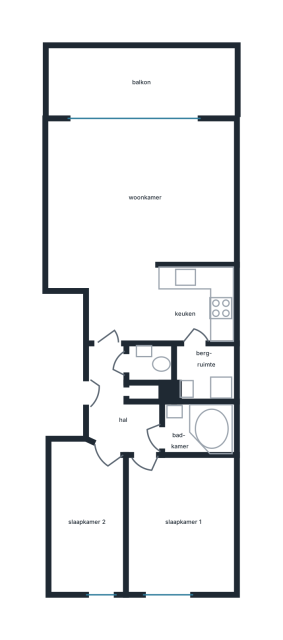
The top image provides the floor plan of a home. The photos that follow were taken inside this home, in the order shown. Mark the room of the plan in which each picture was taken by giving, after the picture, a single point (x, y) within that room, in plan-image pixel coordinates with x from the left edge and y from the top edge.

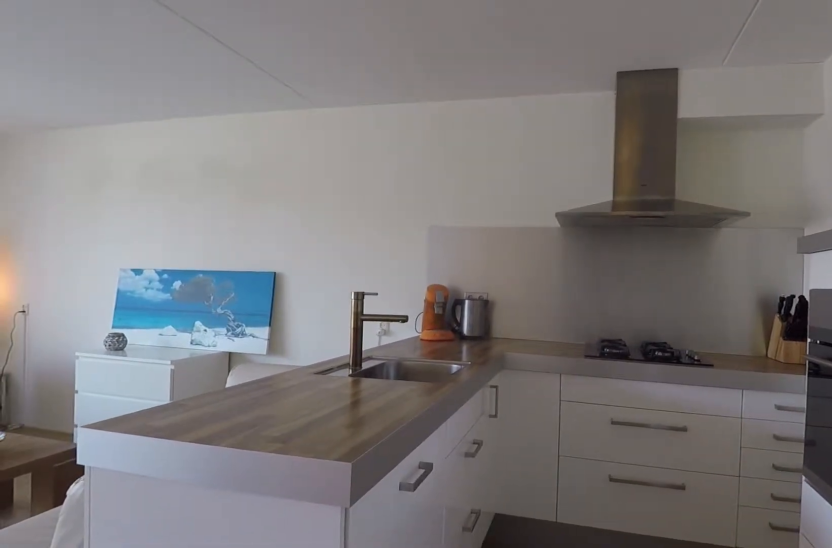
(152, 301)
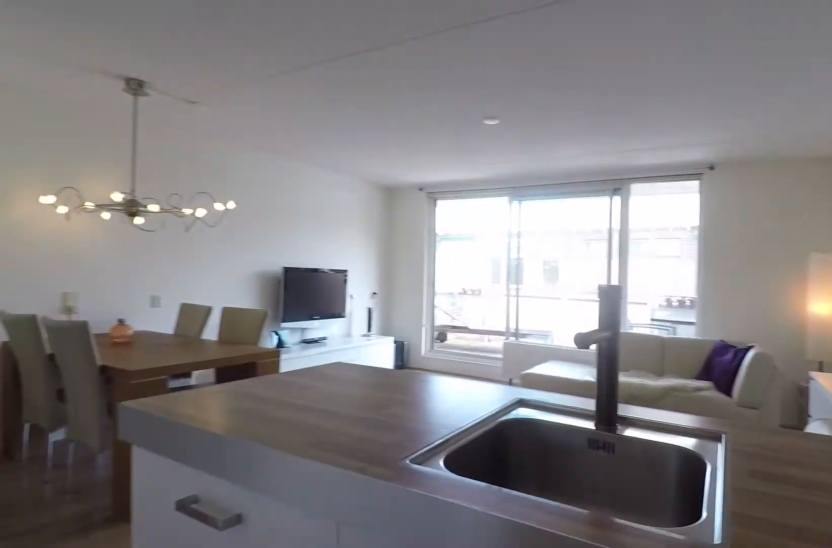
(152, 301)
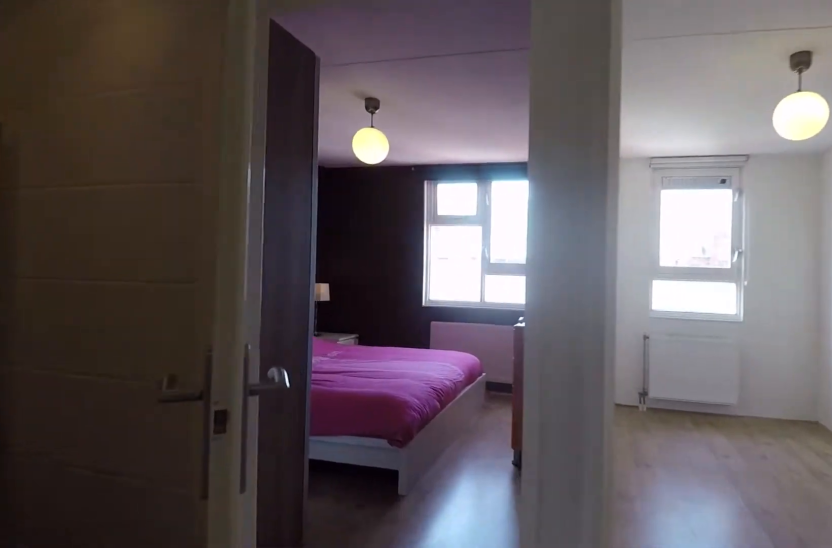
(120, 407)
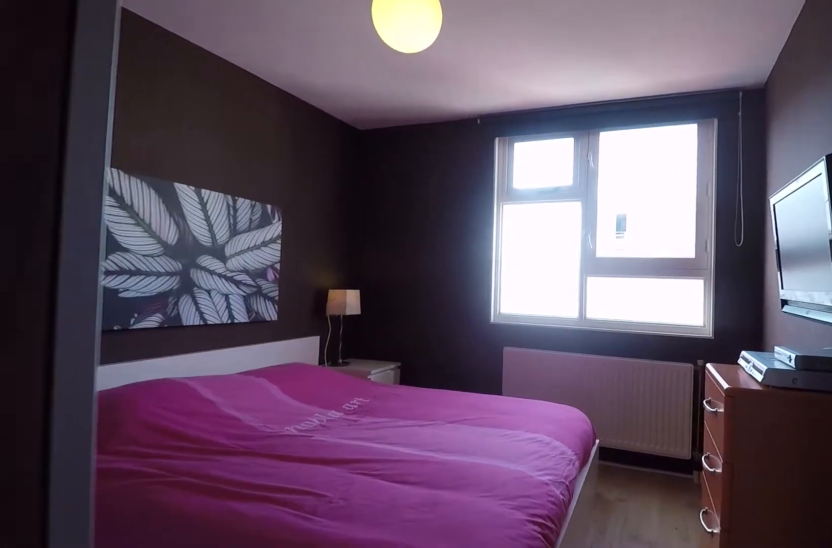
(179, 524)
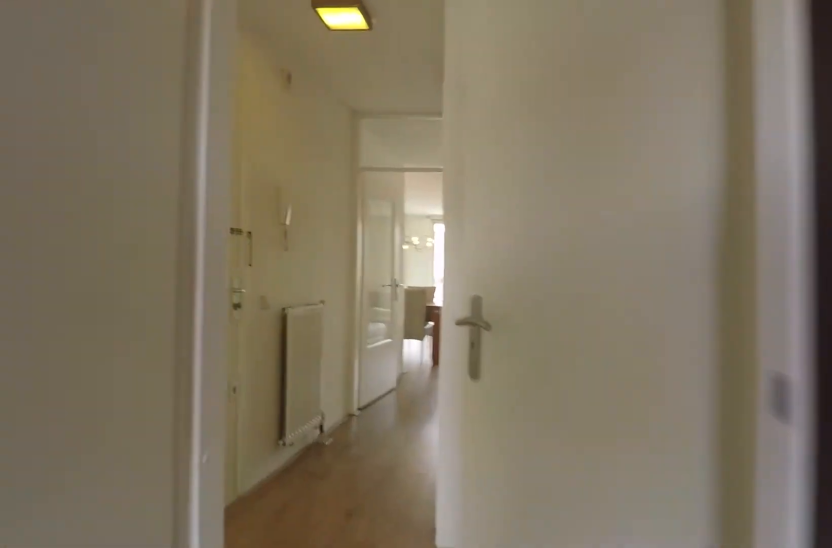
(179, 524)
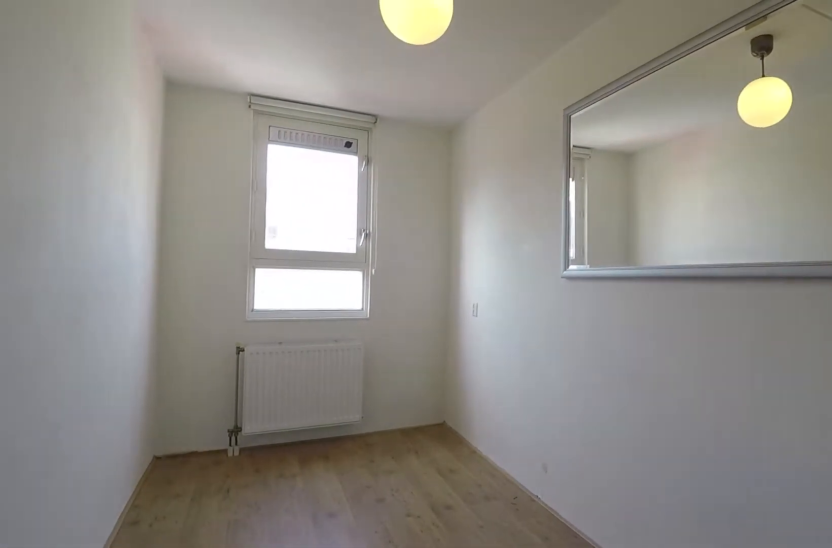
(88, 518)
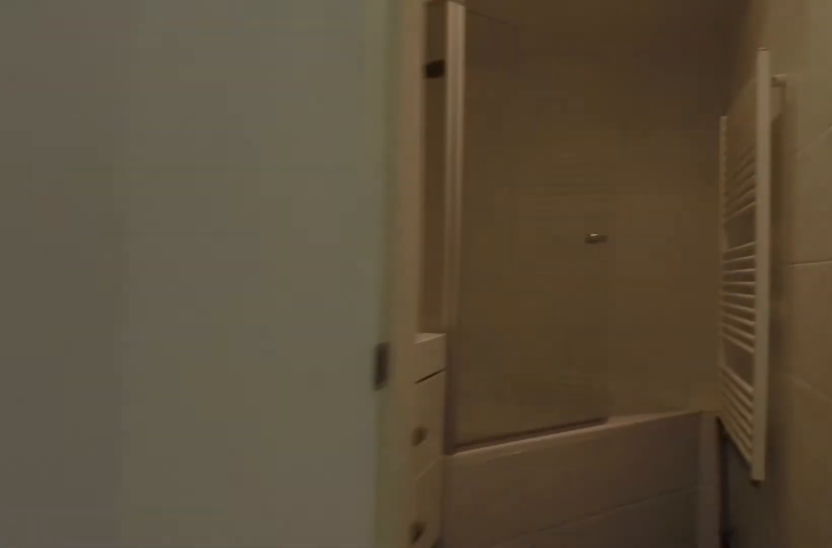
(120, 407)
